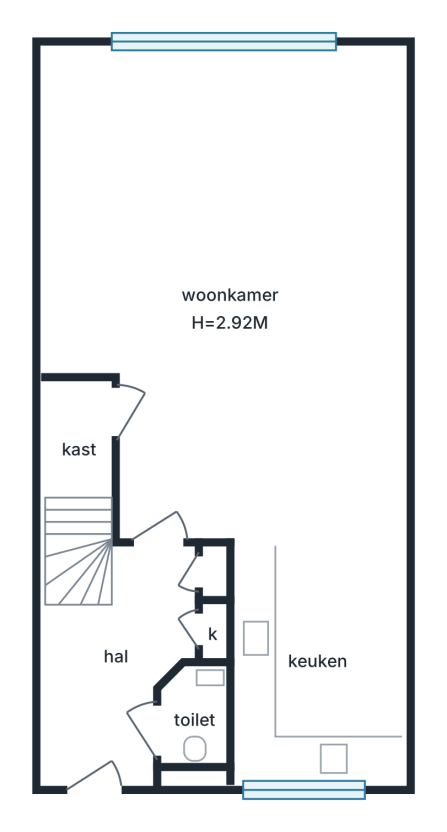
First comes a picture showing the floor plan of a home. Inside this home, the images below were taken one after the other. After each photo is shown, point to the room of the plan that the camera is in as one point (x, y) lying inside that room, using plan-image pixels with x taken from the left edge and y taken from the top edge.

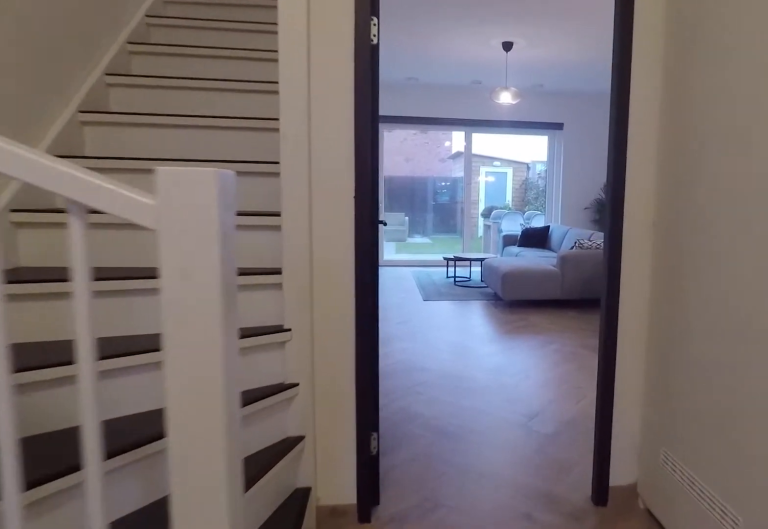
(116, 667)
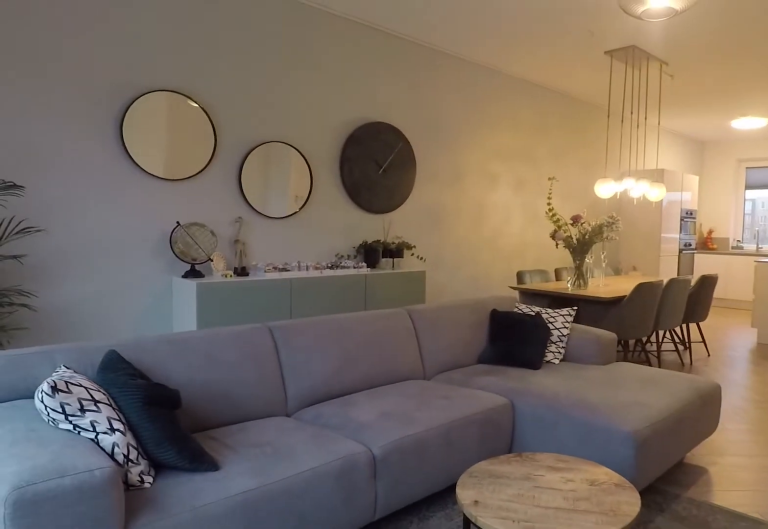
(240, 350)
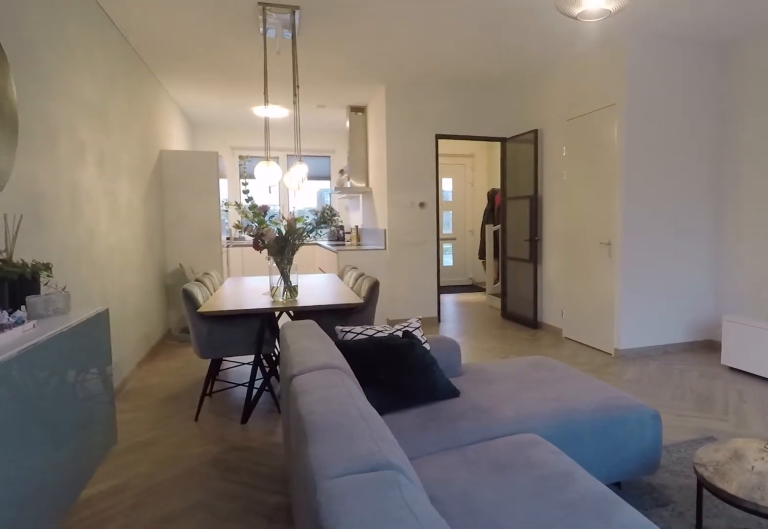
(240, 350)
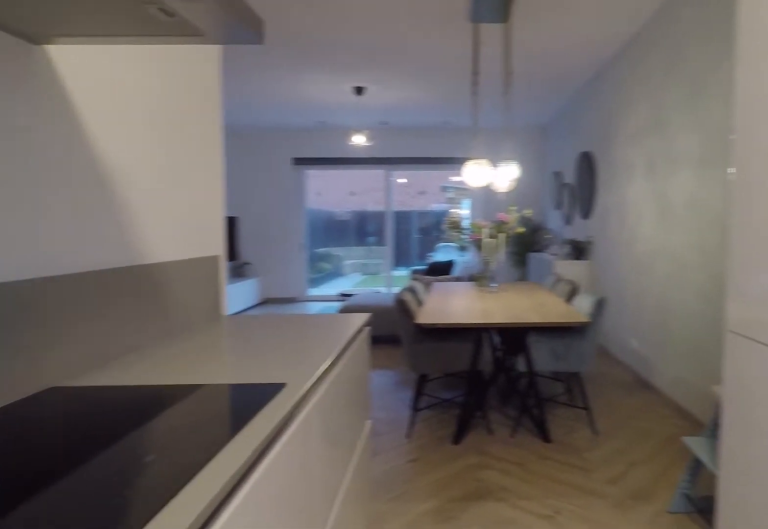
(318, 658)
